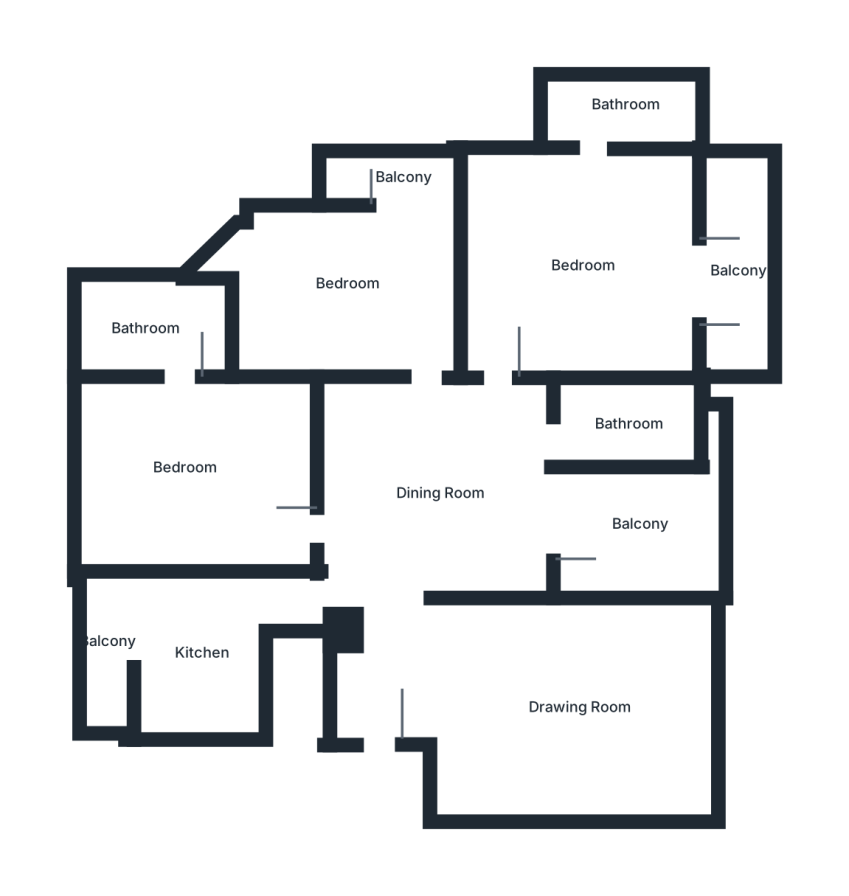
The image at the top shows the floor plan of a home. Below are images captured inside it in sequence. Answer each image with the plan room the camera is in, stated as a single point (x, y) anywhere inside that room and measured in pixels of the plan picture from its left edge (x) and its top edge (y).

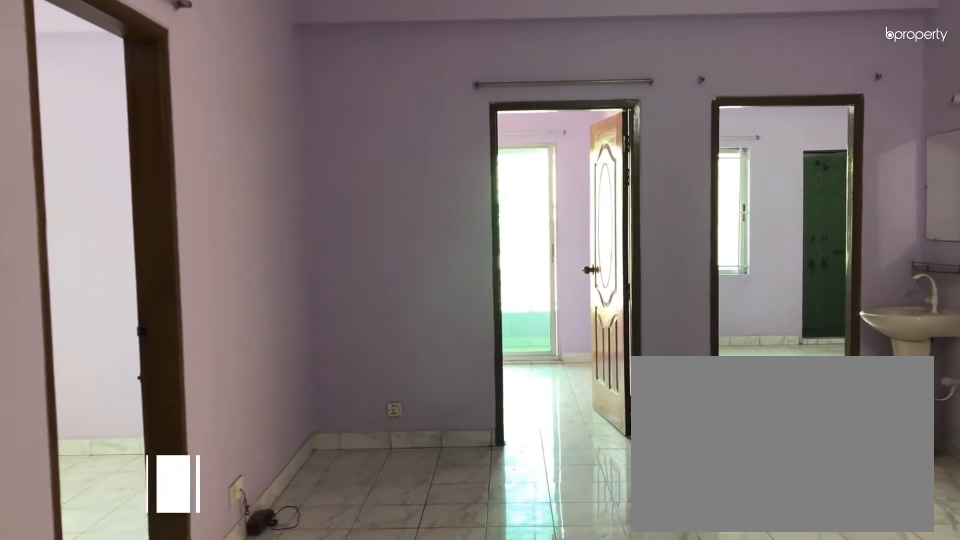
(443, 496)
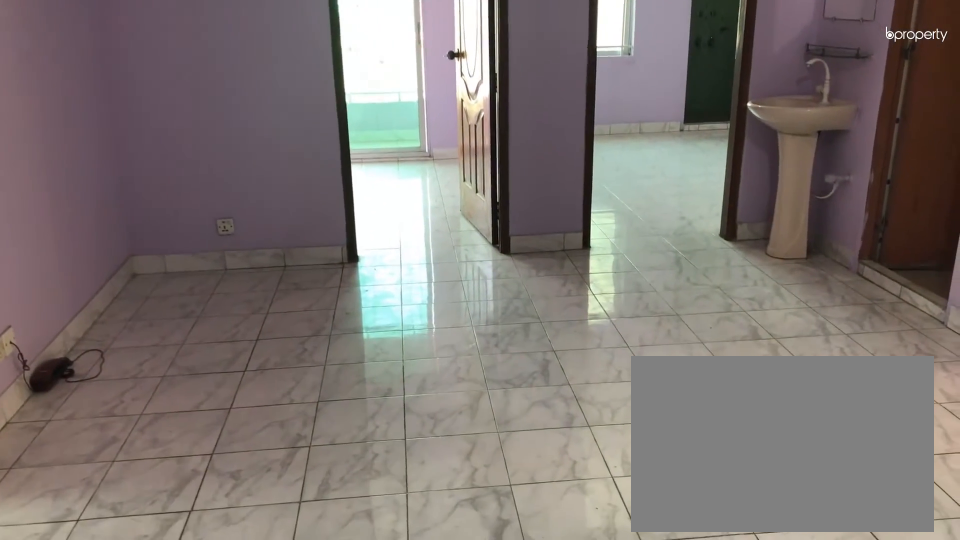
(442, 496)
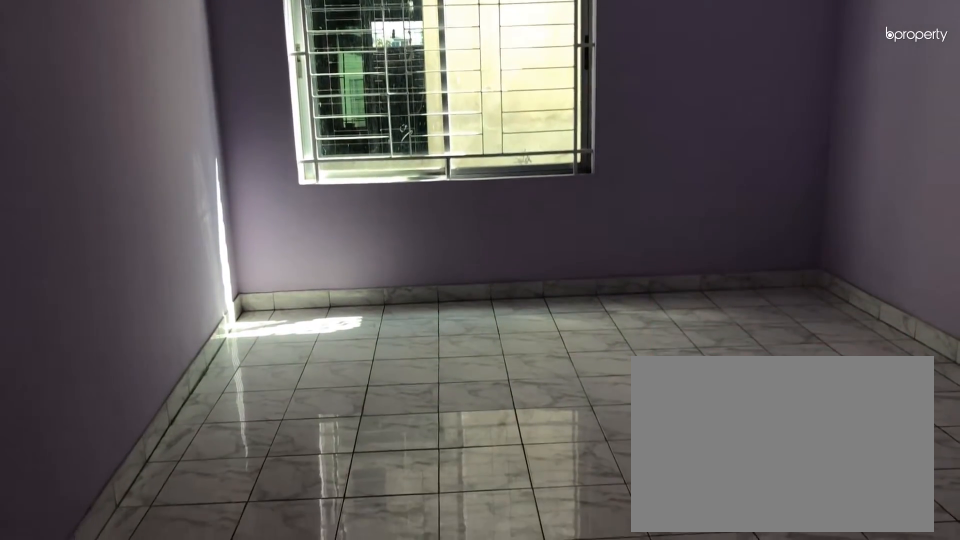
(577, 713)
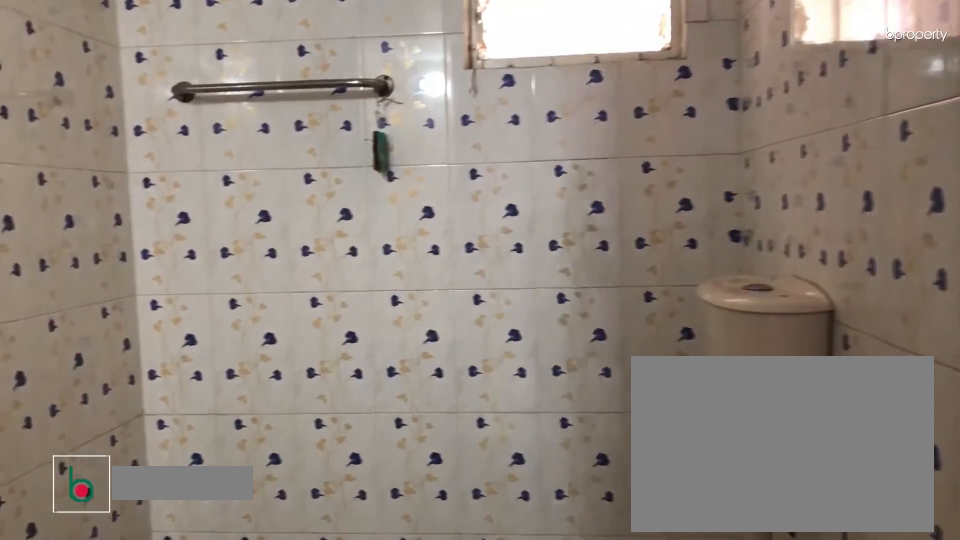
(623, 426)
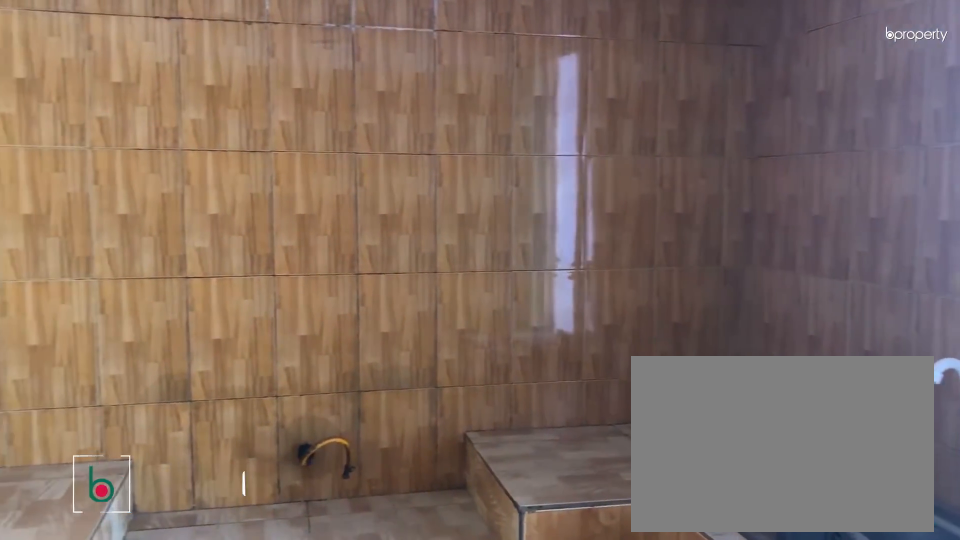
(197, 660)
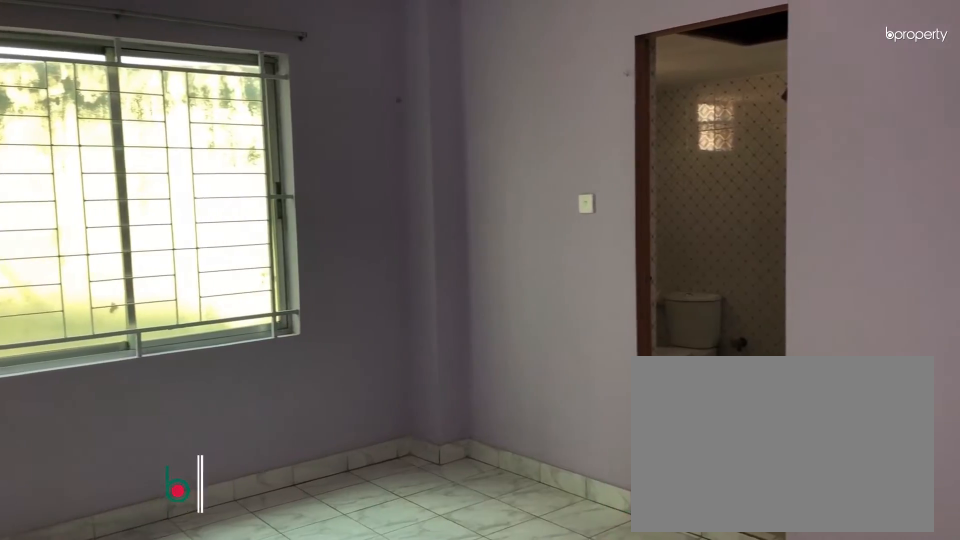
(185, 467)
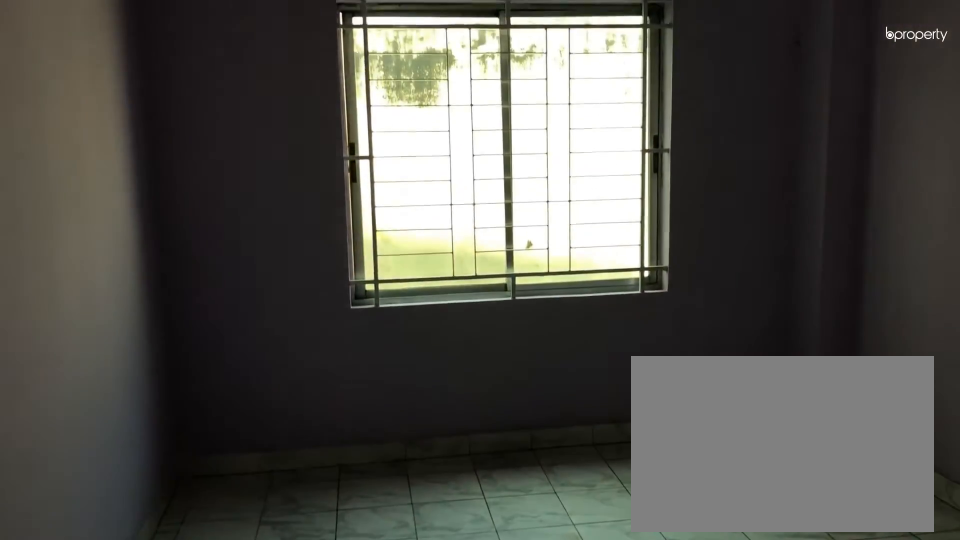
(185, 467)
